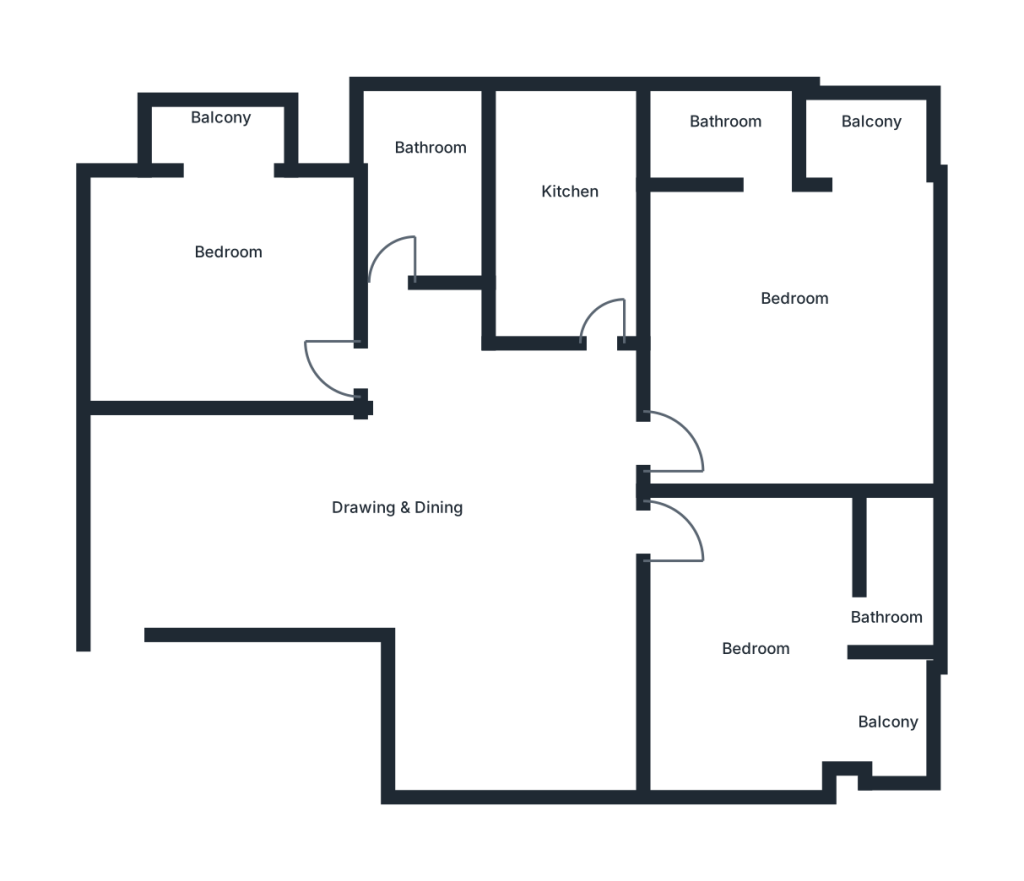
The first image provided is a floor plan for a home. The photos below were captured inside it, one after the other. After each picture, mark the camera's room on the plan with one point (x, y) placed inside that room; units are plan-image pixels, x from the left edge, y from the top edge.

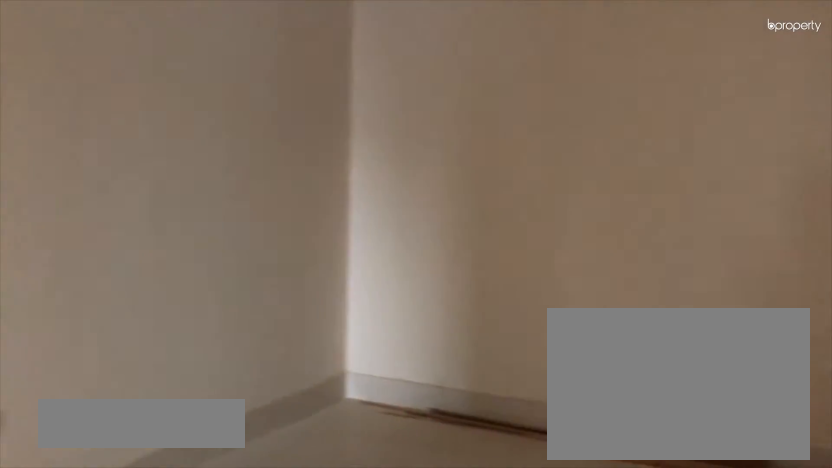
(457, 518)
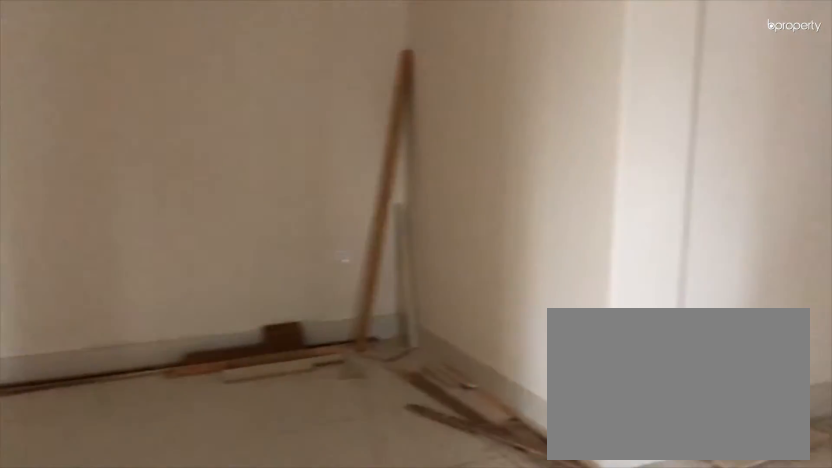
(457, 518)
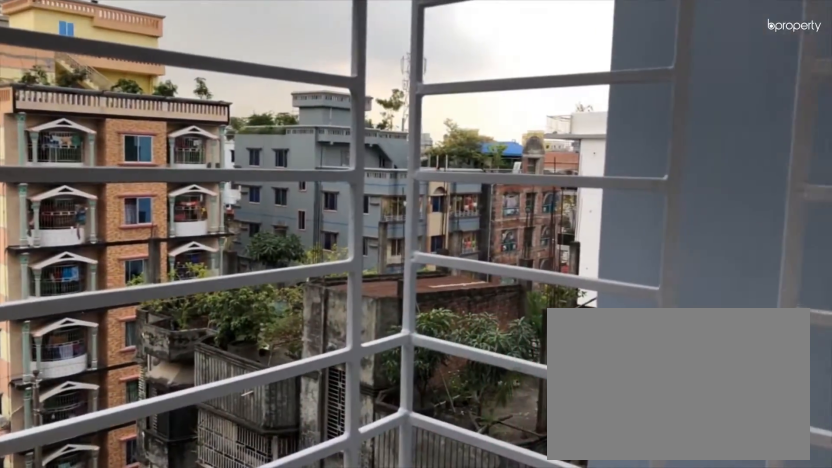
(213, 137)
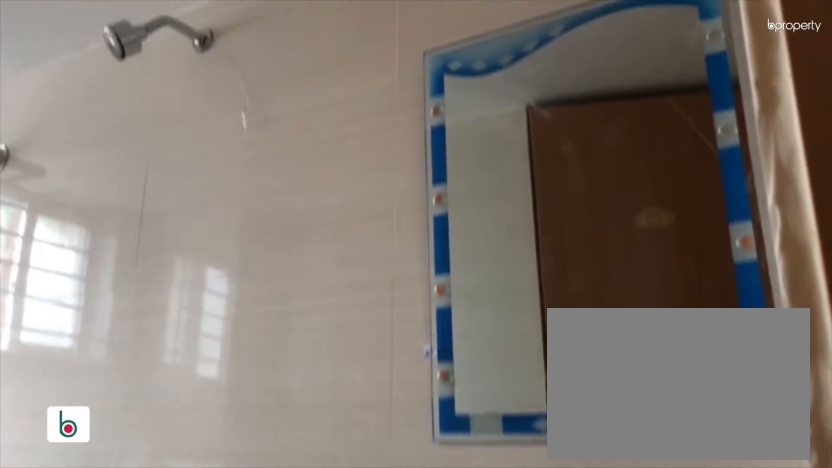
(419, 186)
